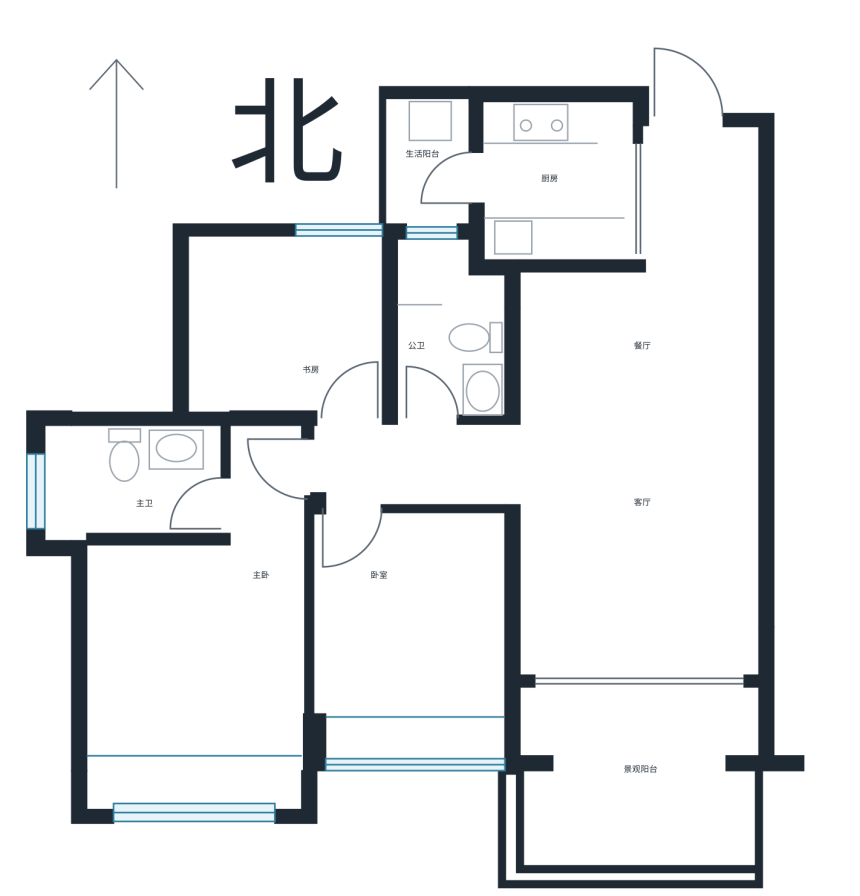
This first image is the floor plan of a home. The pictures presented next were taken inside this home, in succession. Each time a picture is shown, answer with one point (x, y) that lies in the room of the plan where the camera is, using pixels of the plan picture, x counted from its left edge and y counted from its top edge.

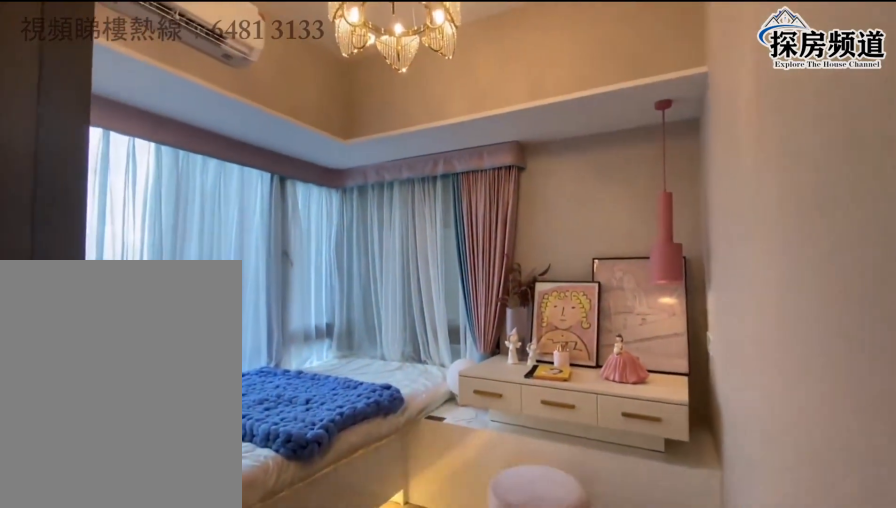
(301, 366)
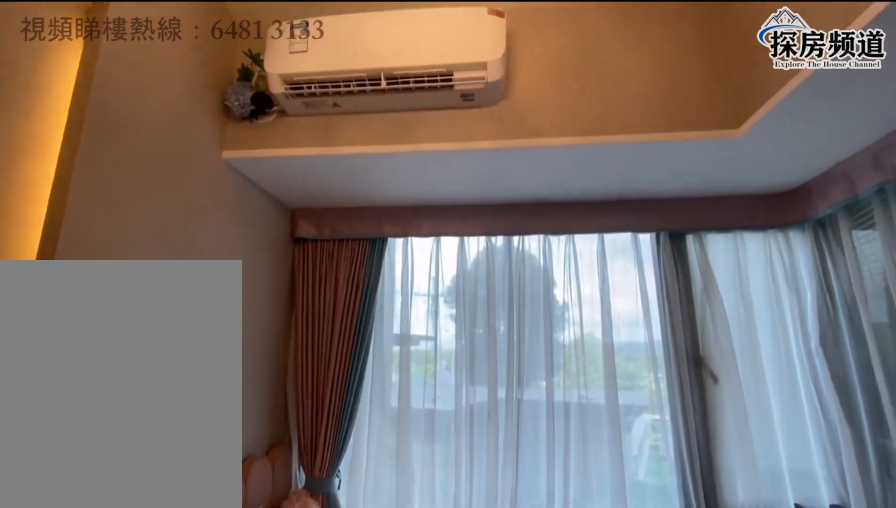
(300, 346)
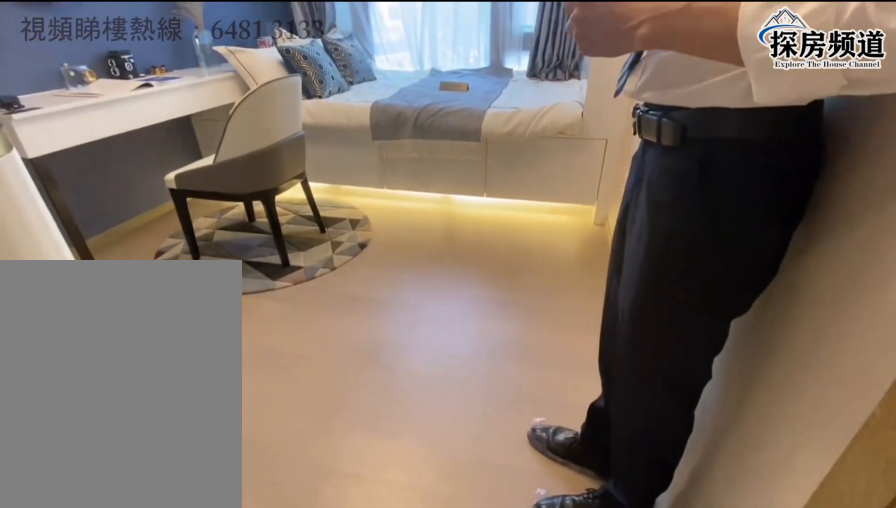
(419, 624)
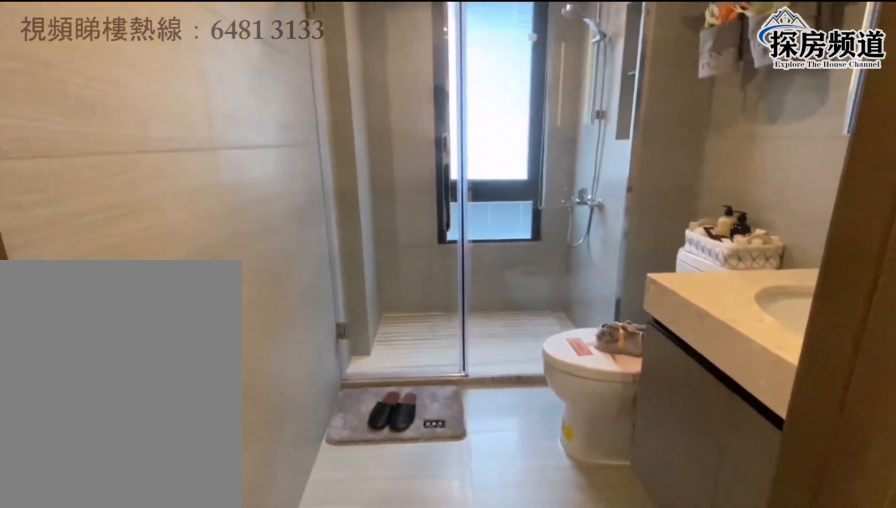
(137, 472)
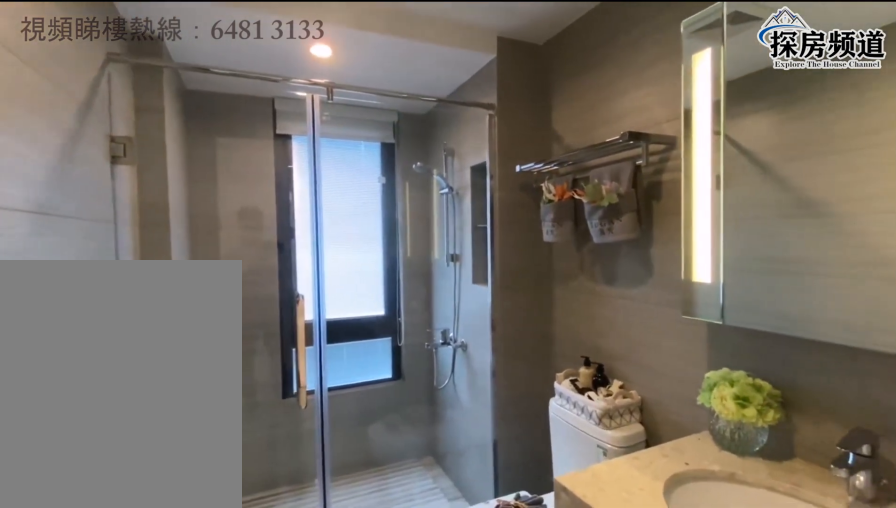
(138, 479)
